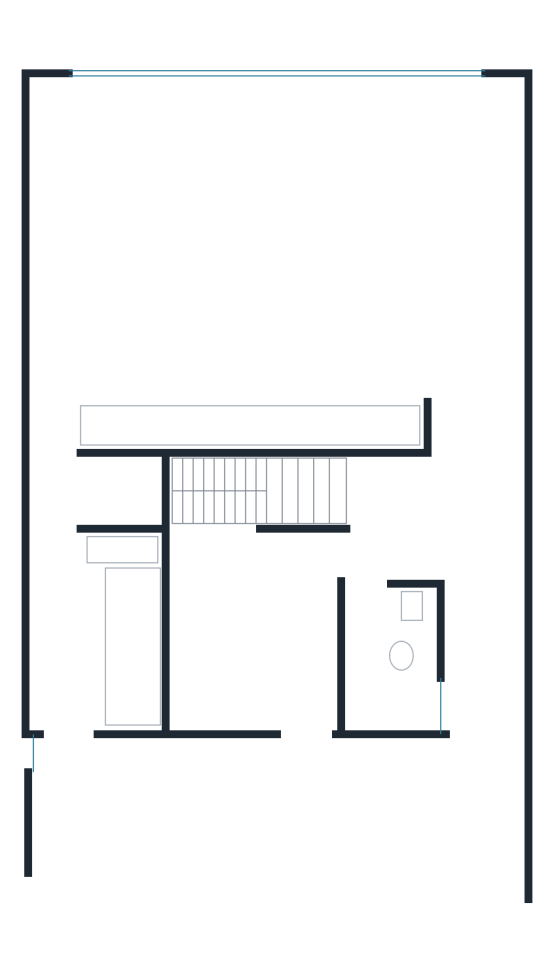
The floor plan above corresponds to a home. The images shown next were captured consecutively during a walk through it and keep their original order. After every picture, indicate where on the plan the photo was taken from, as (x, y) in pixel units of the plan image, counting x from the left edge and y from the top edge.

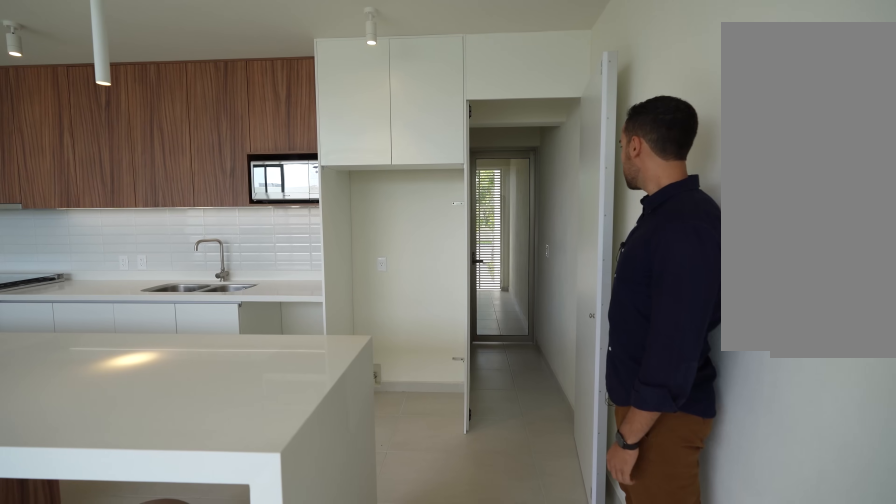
(61, 293)
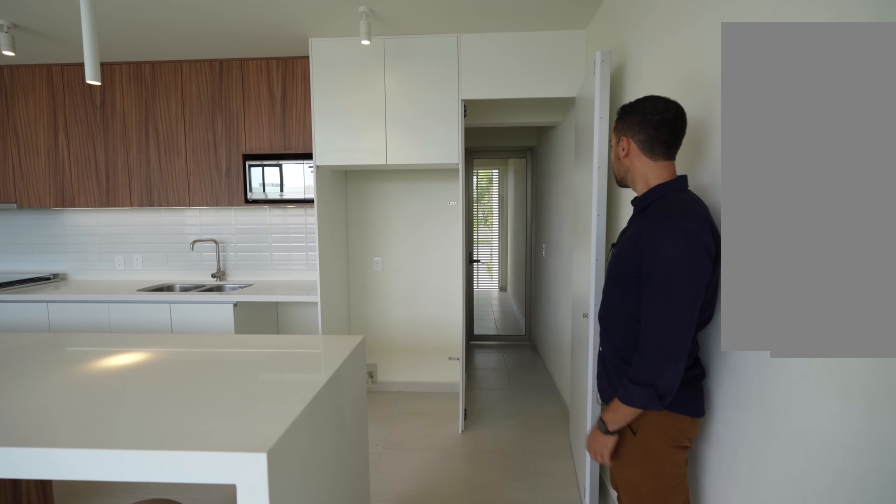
(57, 299)
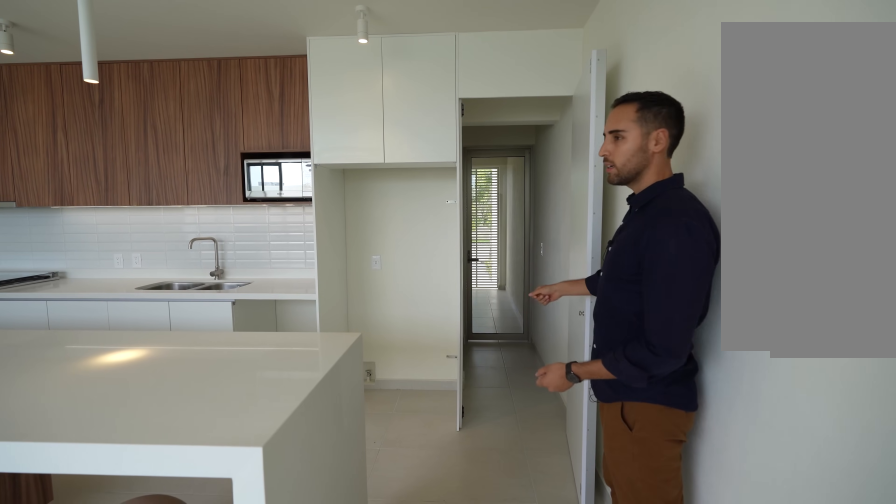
(57, 298)
